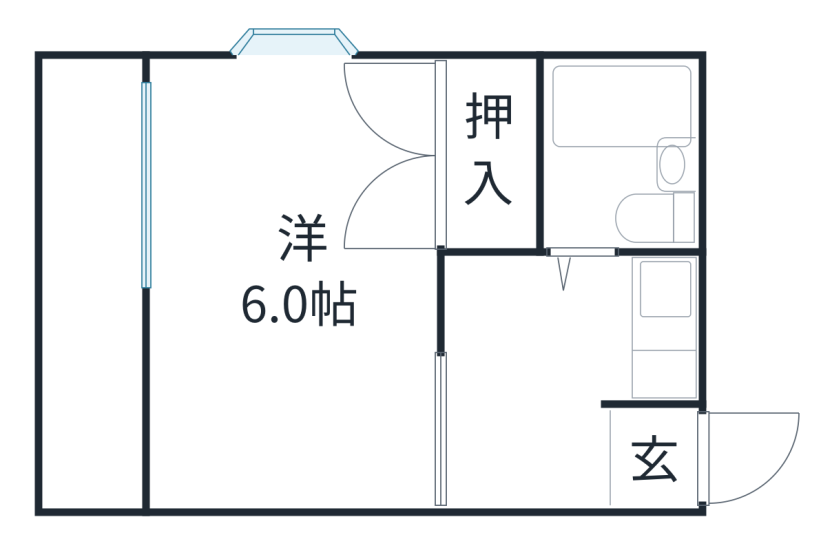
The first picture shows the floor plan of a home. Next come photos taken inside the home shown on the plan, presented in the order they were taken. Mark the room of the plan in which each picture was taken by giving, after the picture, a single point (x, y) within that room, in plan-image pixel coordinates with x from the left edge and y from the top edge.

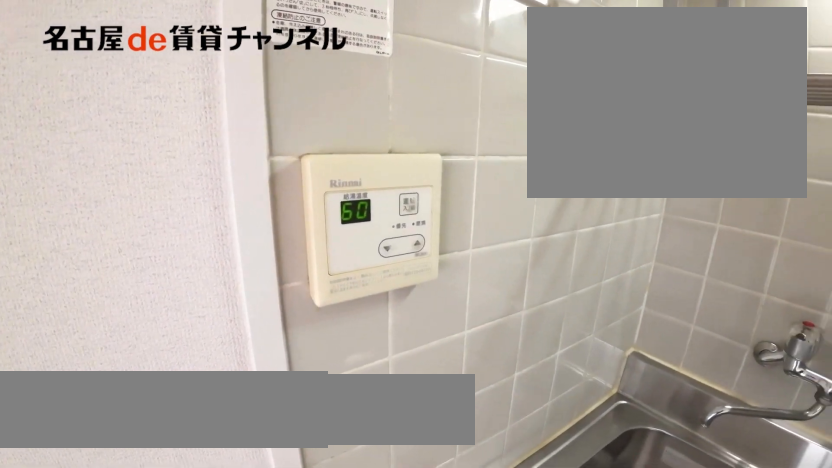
(669, 334)
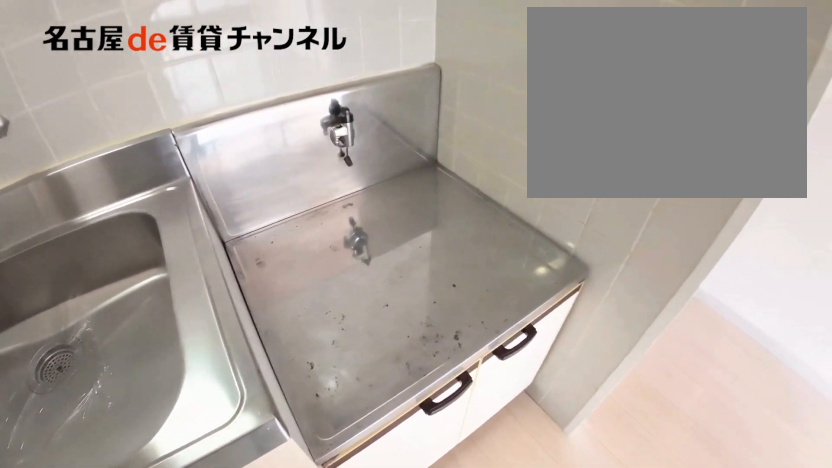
(669, 334)
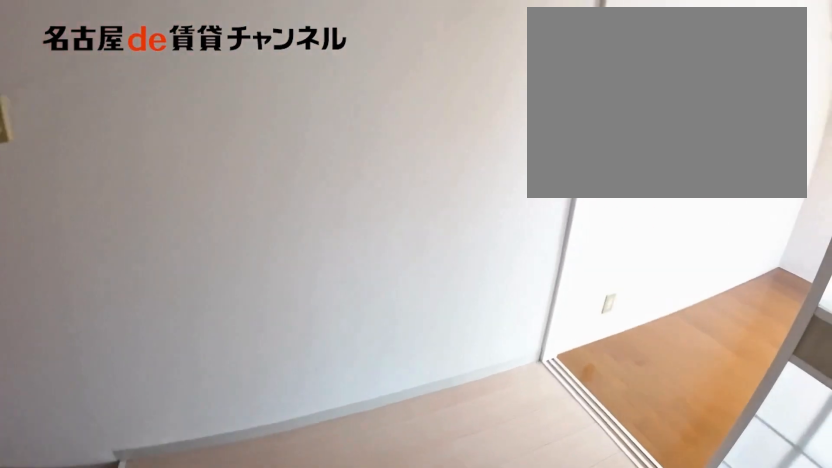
(669, 334)
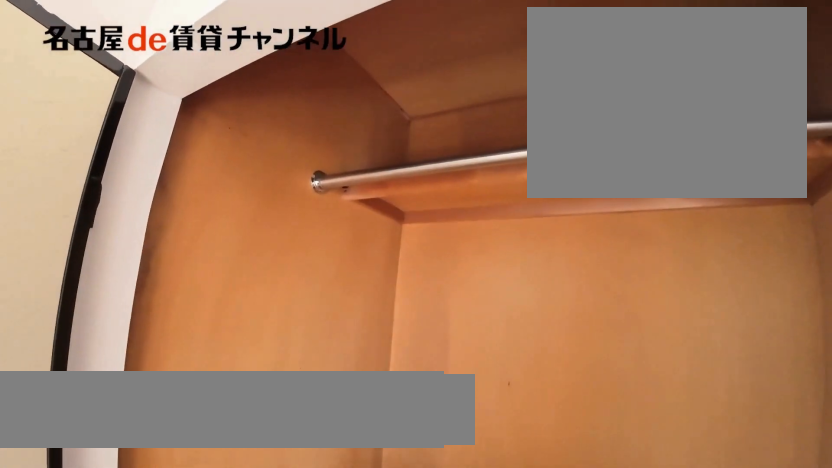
(490, 154)
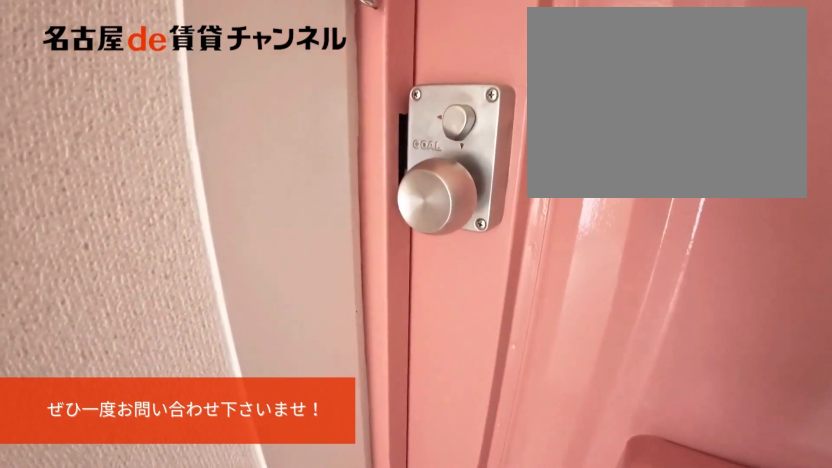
(655, 459)
